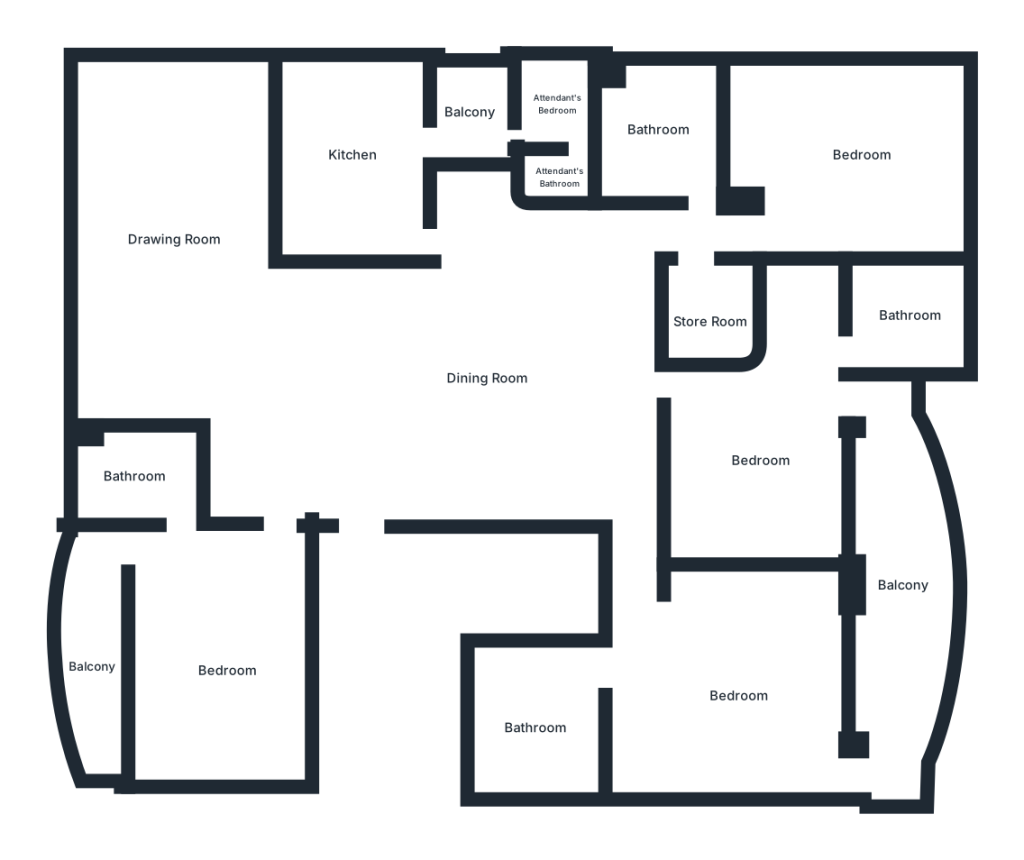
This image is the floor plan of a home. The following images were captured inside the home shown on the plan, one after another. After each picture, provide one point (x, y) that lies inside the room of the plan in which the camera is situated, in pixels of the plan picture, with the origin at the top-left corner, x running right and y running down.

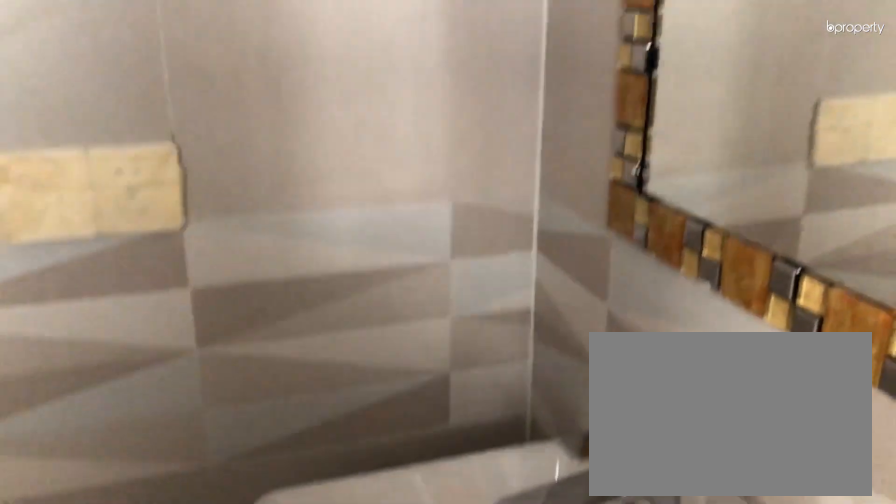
(663, 138)
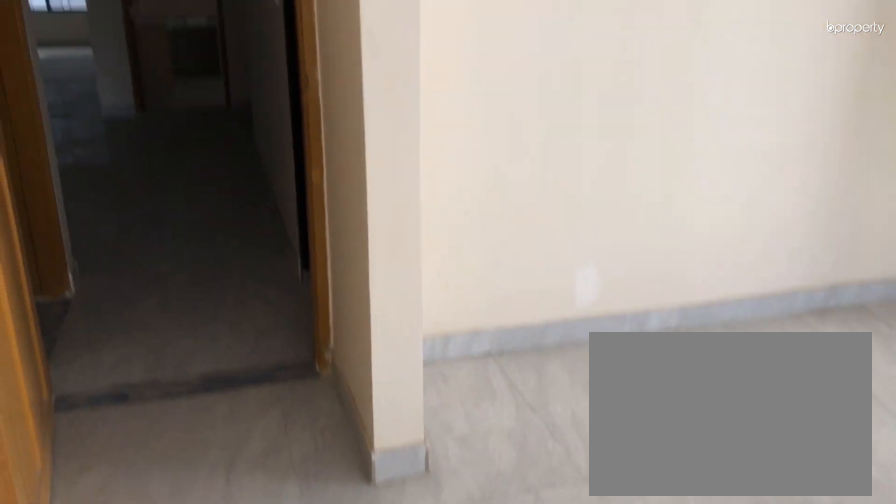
(846, 162)
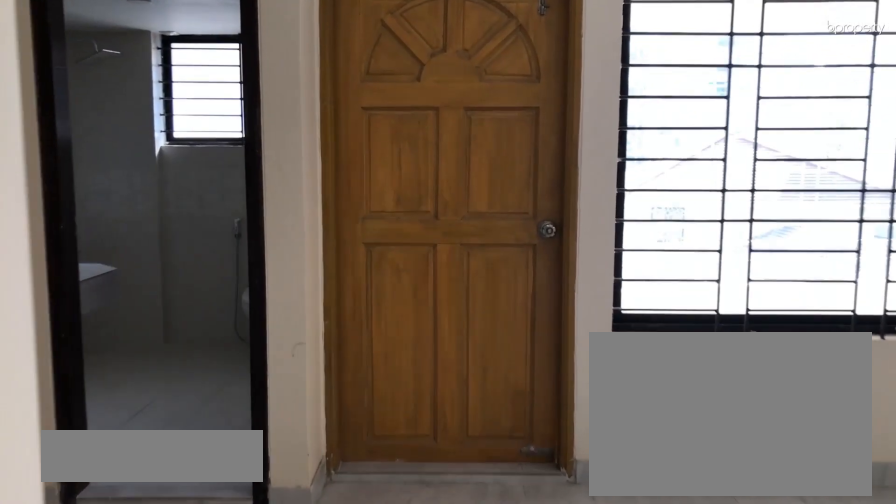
(754, 462)
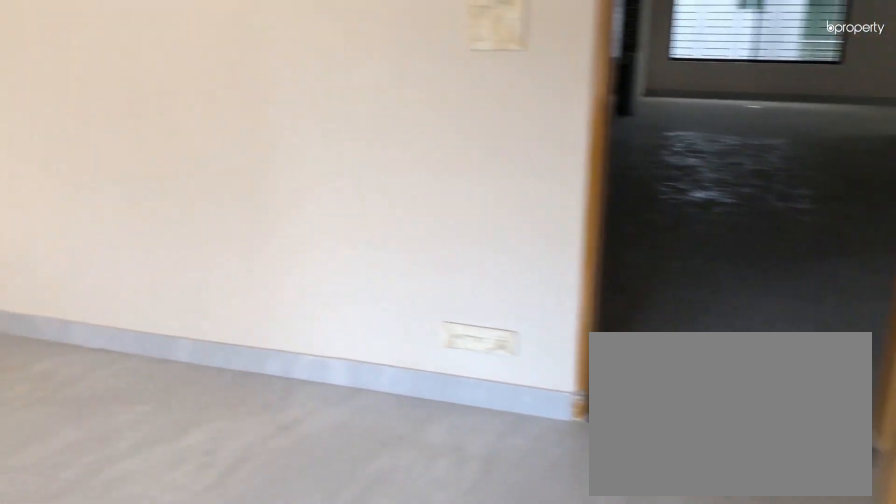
(754, 462)
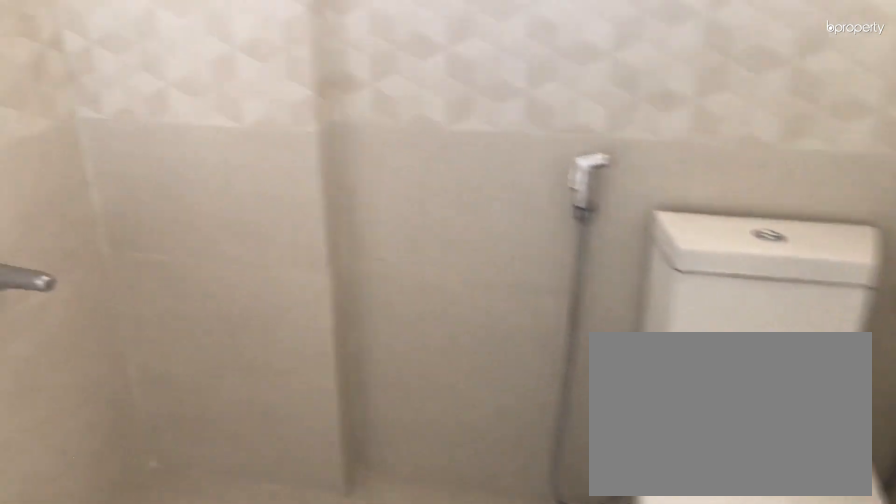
(899, 316)
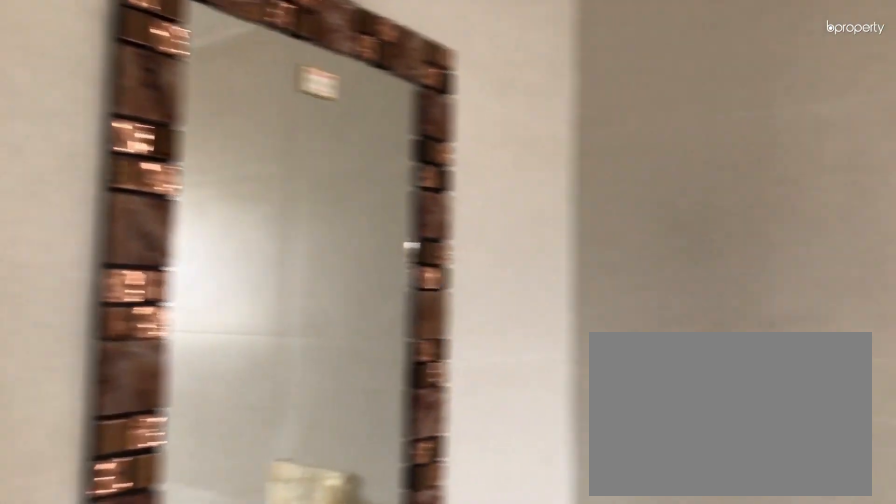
(899, 316)
